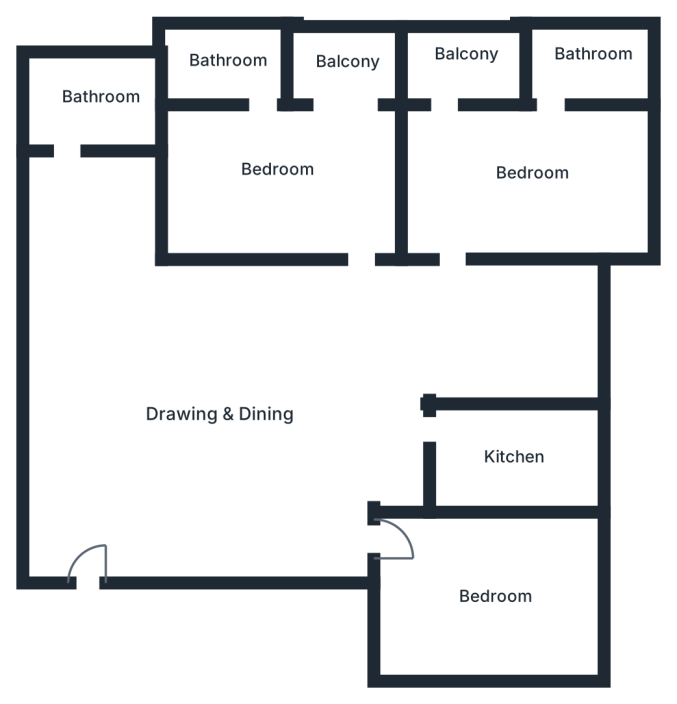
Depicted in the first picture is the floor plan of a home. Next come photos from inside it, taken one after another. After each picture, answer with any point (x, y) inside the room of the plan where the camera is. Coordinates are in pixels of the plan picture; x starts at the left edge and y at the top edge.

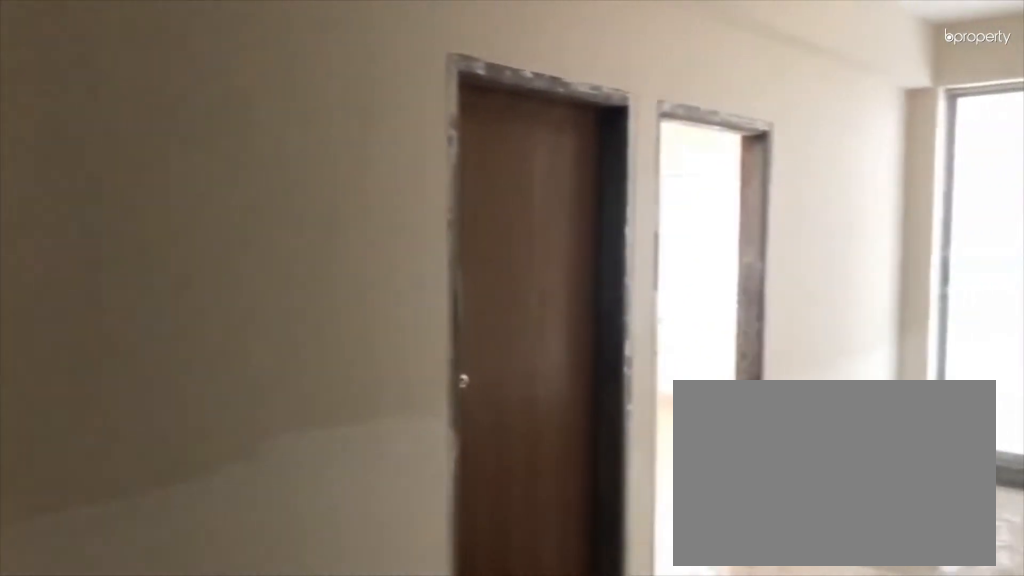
(214, 396)
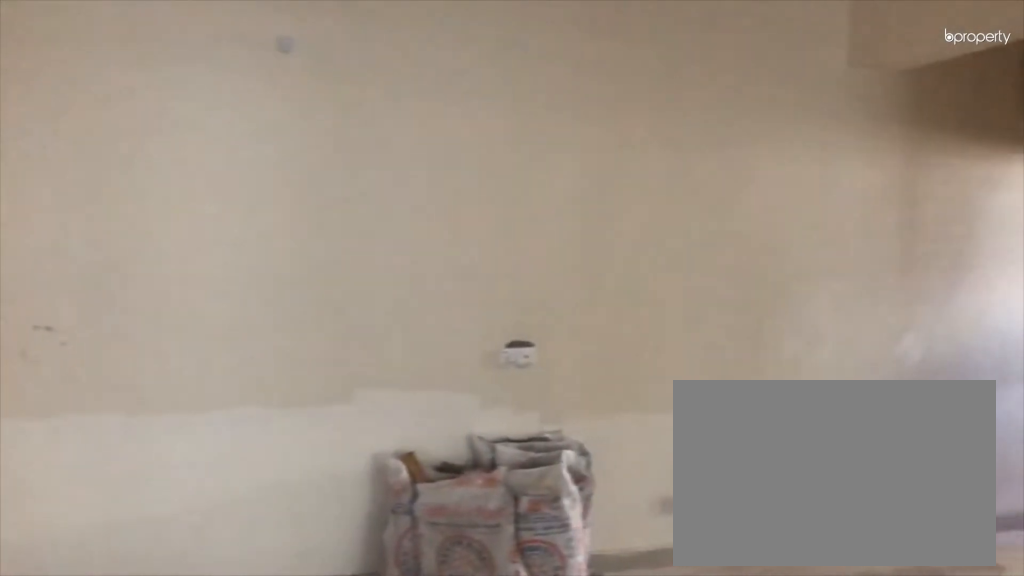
(214, 396)
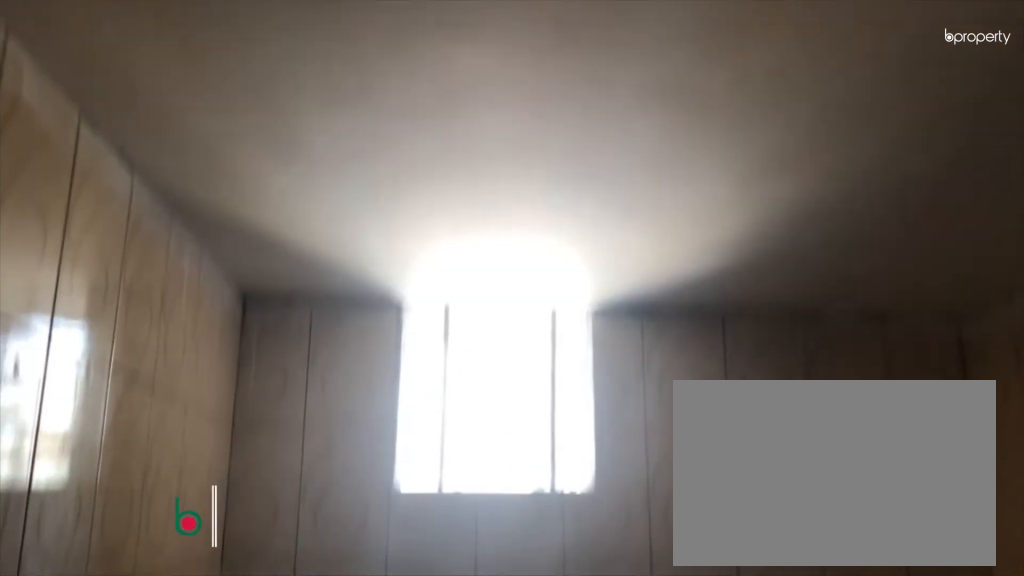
(101, 98)
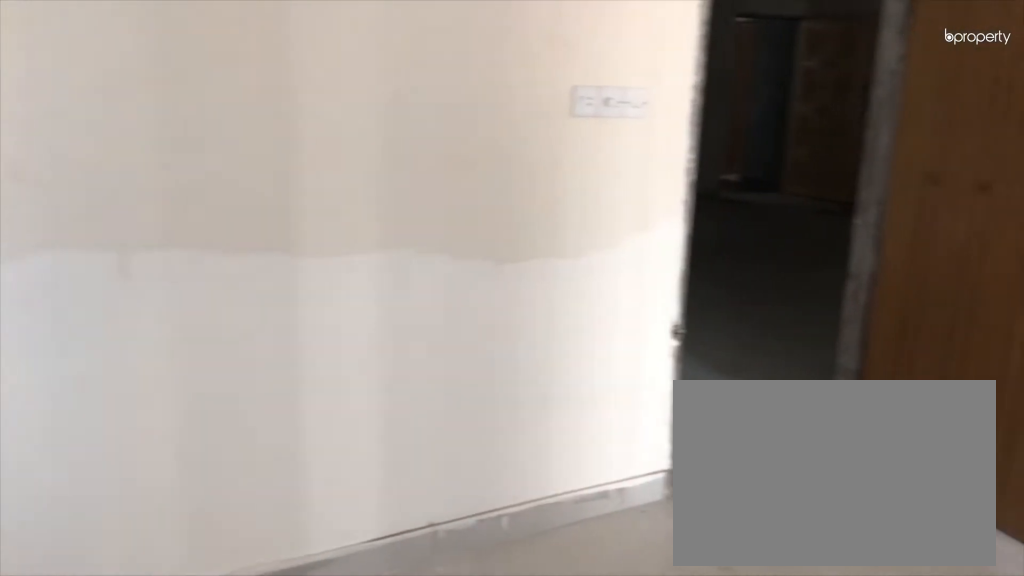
(536, 175)
